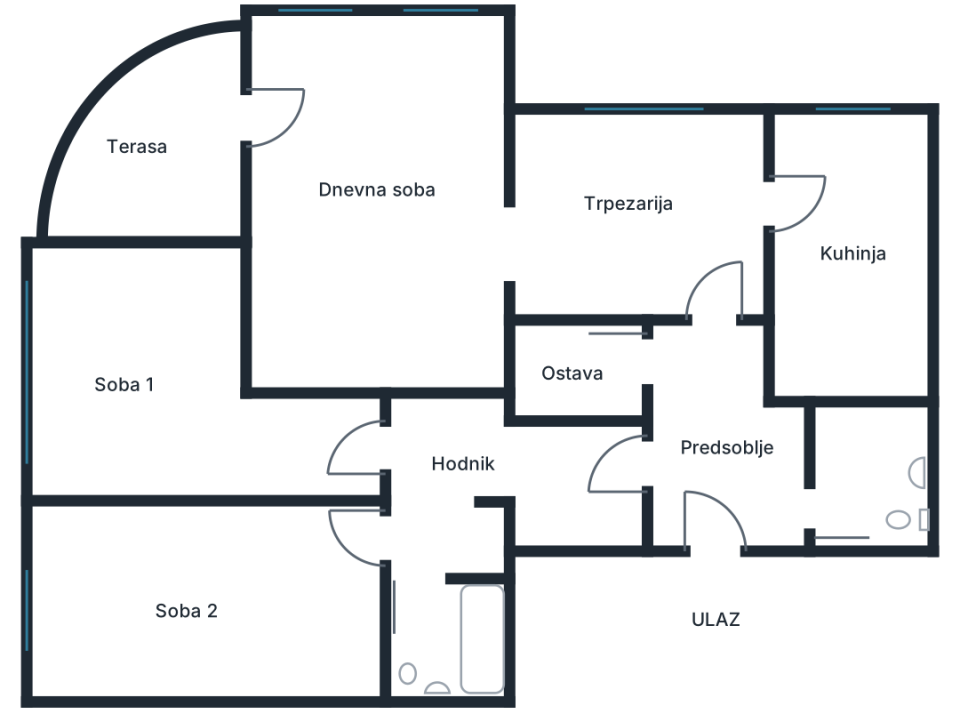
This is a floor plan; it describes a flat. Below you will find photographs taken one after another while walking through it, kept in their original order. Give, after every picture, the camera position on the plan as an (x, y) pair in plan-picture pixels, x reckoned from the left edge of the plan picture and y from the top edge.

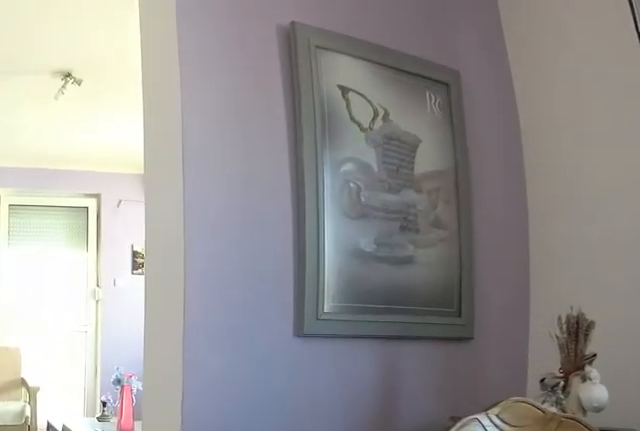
(620, 272)
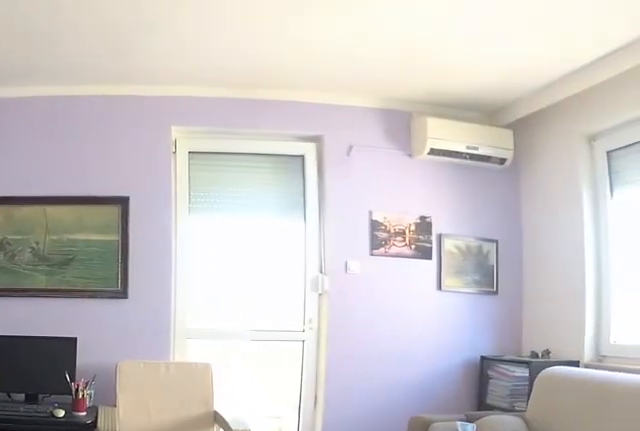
(506, 274)
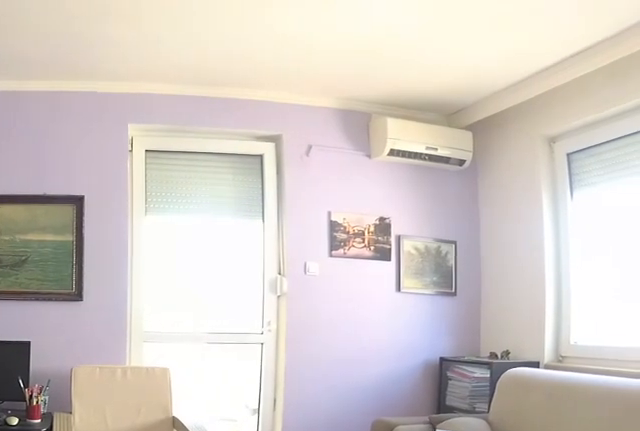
(503, 273)
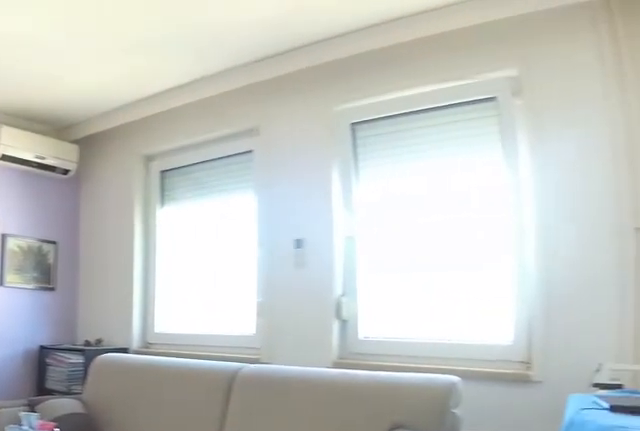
(503, 265)
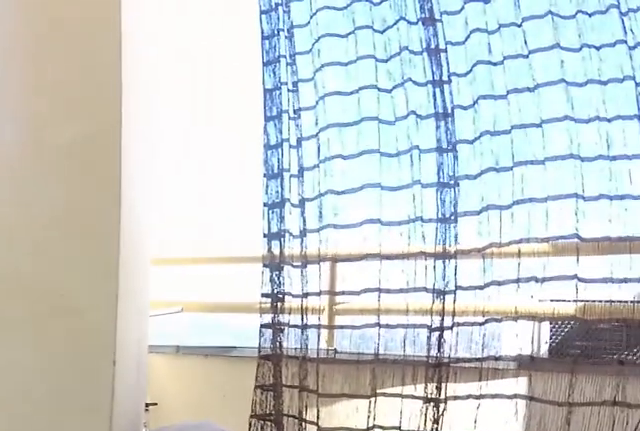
(265, 137)
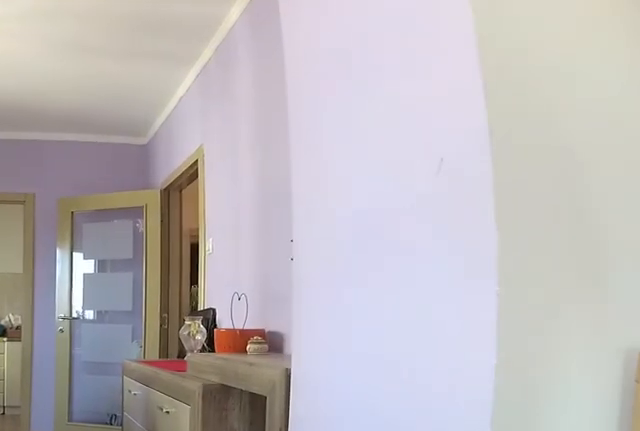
(435, 249)
